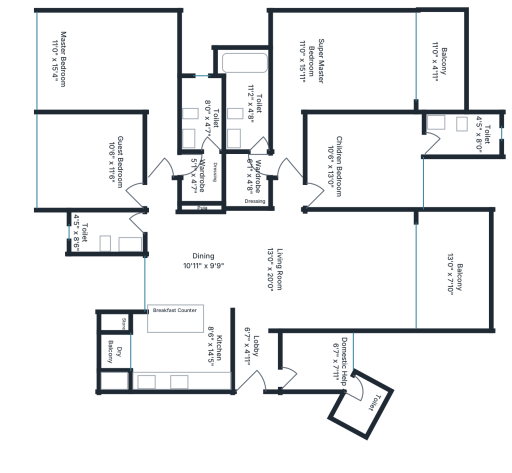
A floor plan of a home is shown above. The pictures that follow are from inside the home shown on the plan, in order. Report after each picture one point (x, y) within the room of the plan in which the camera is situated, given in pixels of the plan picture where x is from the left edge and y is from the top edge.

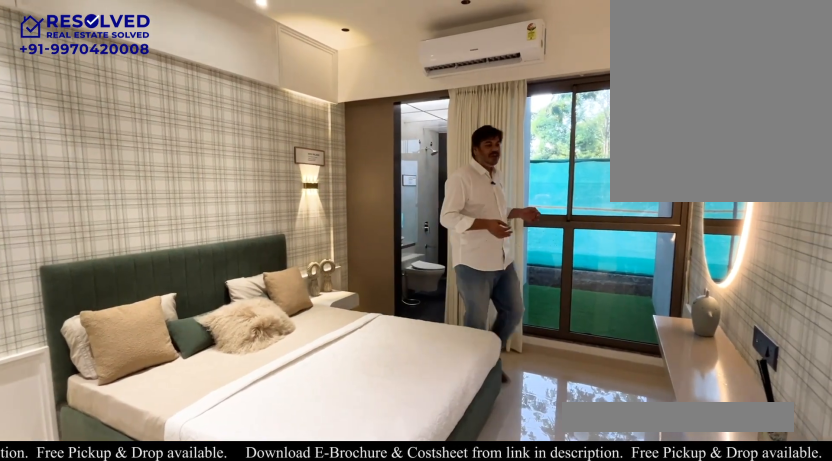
(365, 160)
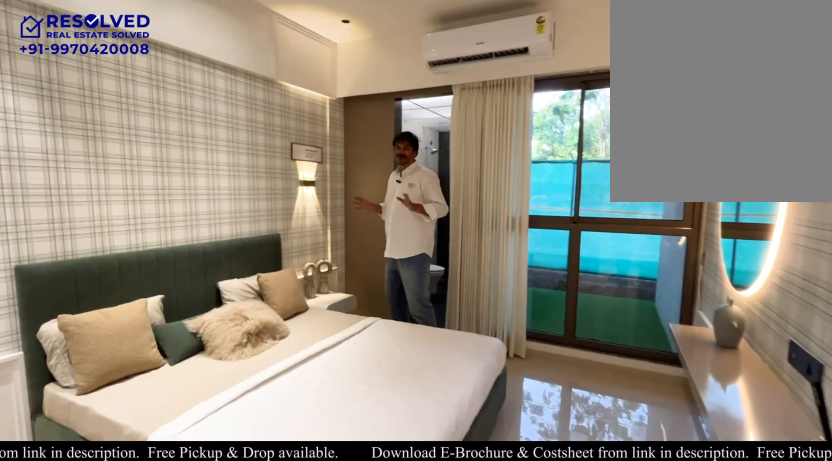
(365, 160)
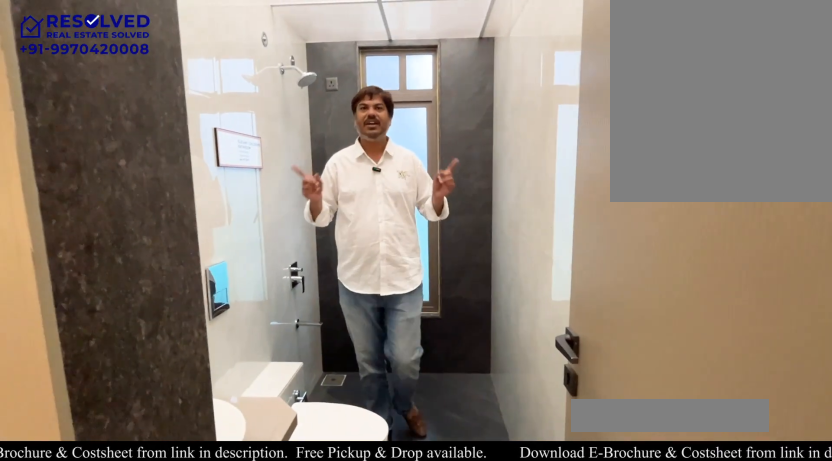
(460, 133)
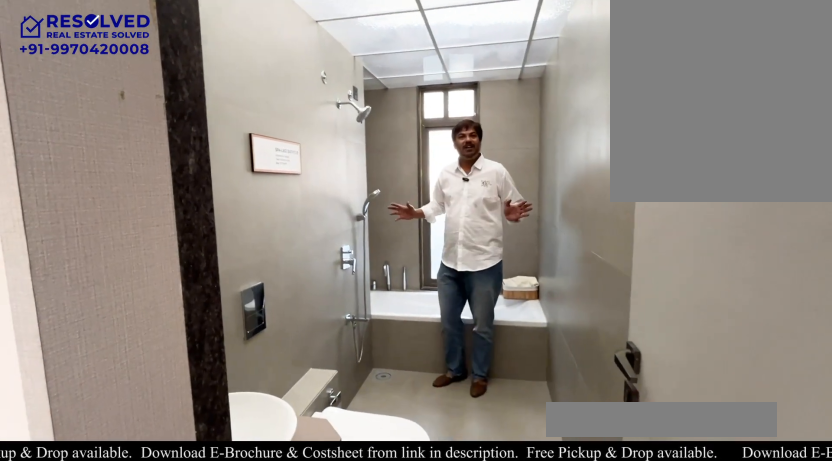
(246, 98)
